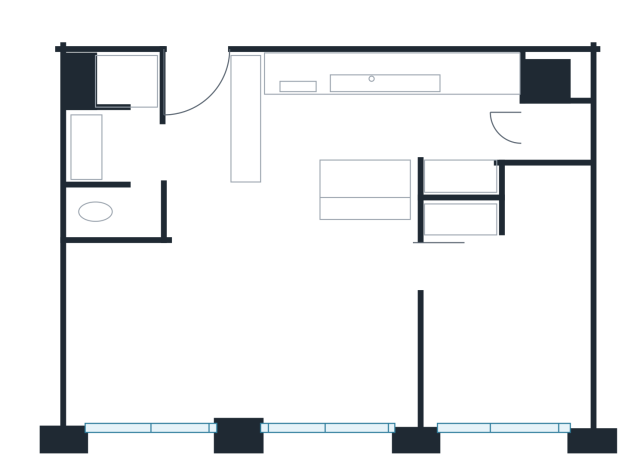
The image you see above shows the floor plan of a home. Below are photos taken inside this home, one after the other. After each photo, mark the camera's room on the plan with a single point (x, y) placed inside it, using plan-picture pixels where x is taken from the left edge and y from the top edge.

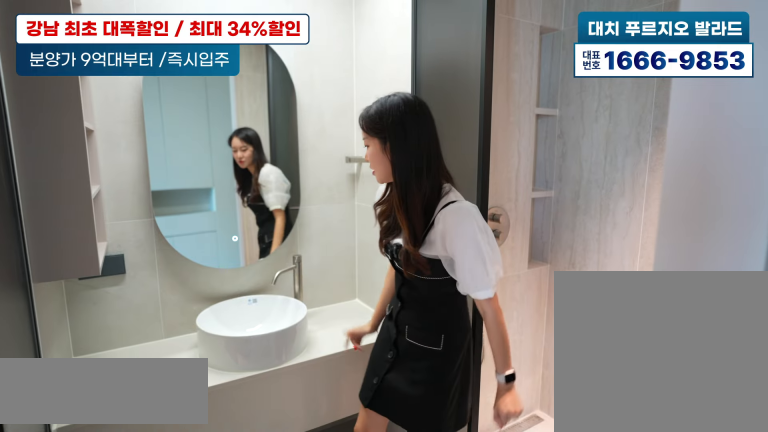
(128, 135)
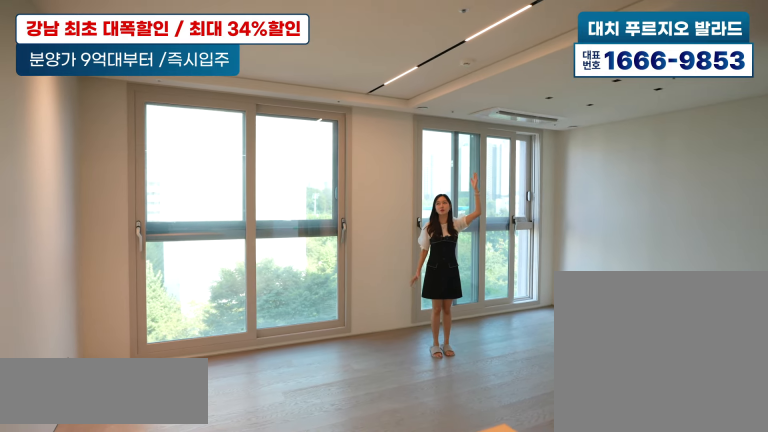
(216, 308)
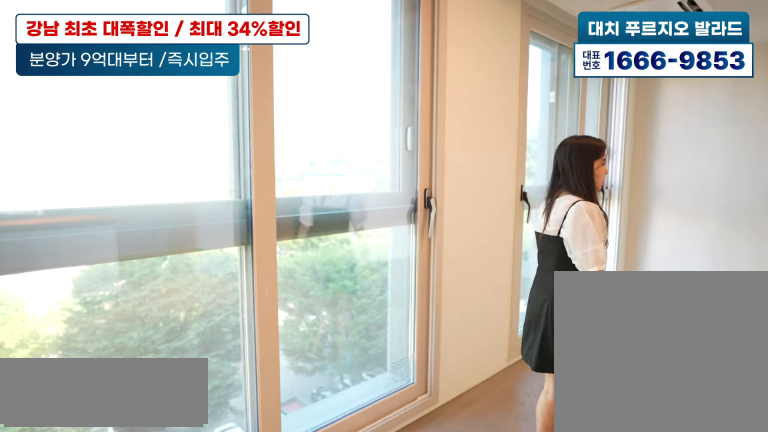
(216, 308)
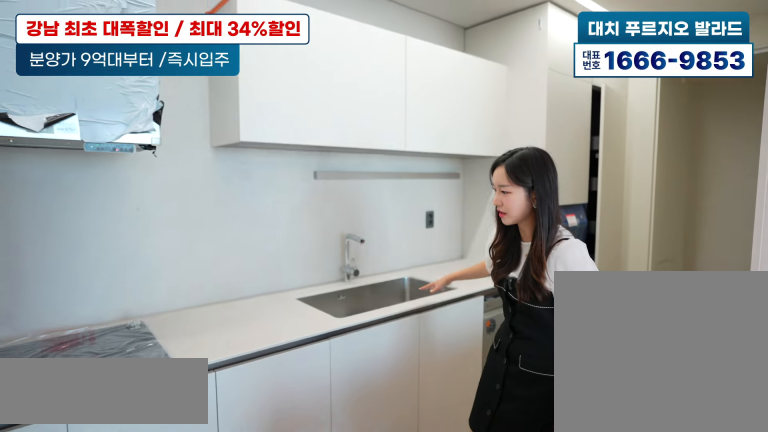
(406, 117)
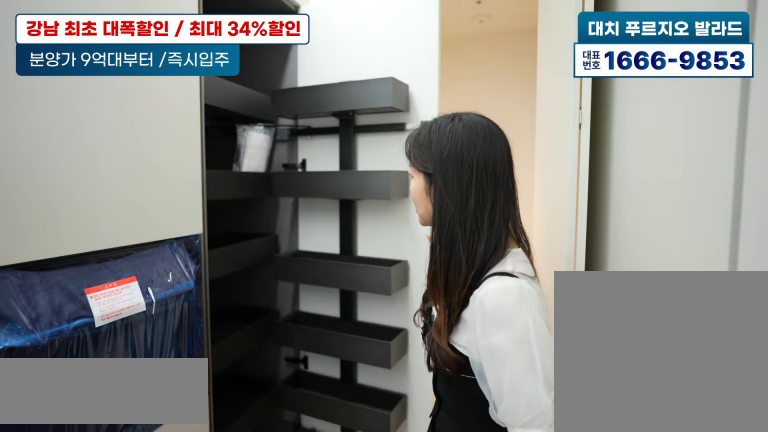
(406, 117)
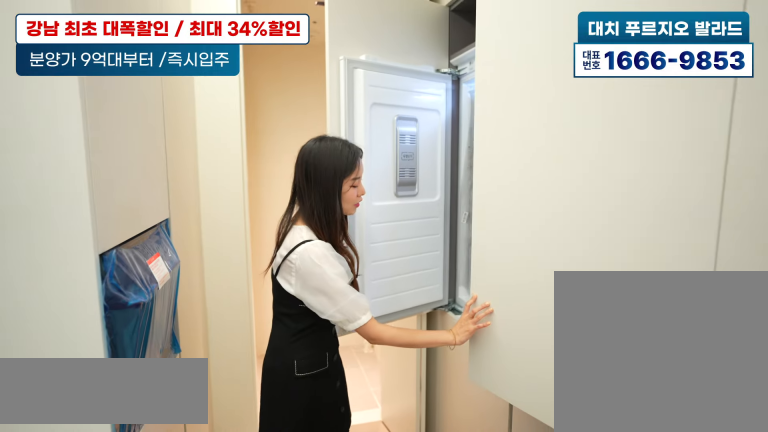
(406, 117)
